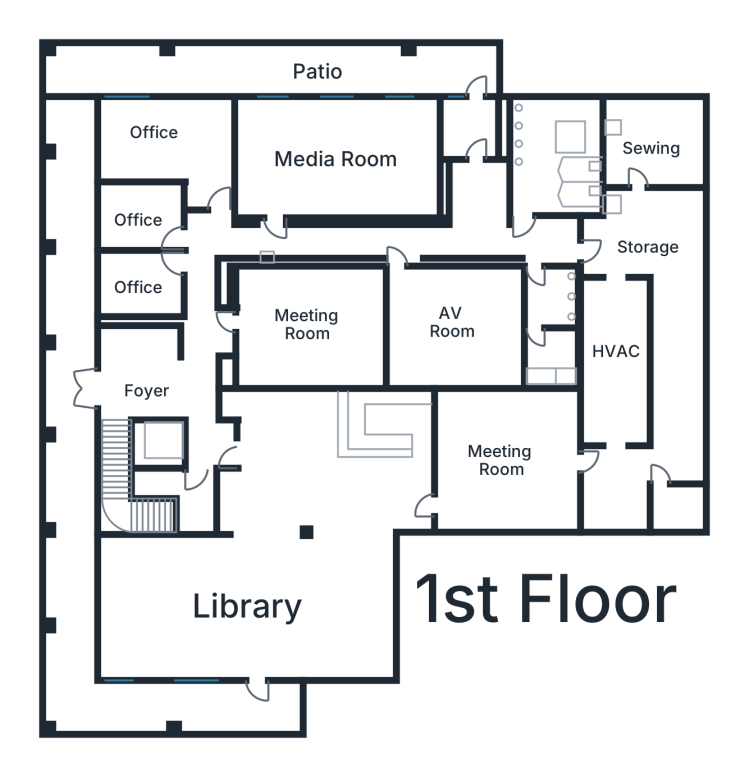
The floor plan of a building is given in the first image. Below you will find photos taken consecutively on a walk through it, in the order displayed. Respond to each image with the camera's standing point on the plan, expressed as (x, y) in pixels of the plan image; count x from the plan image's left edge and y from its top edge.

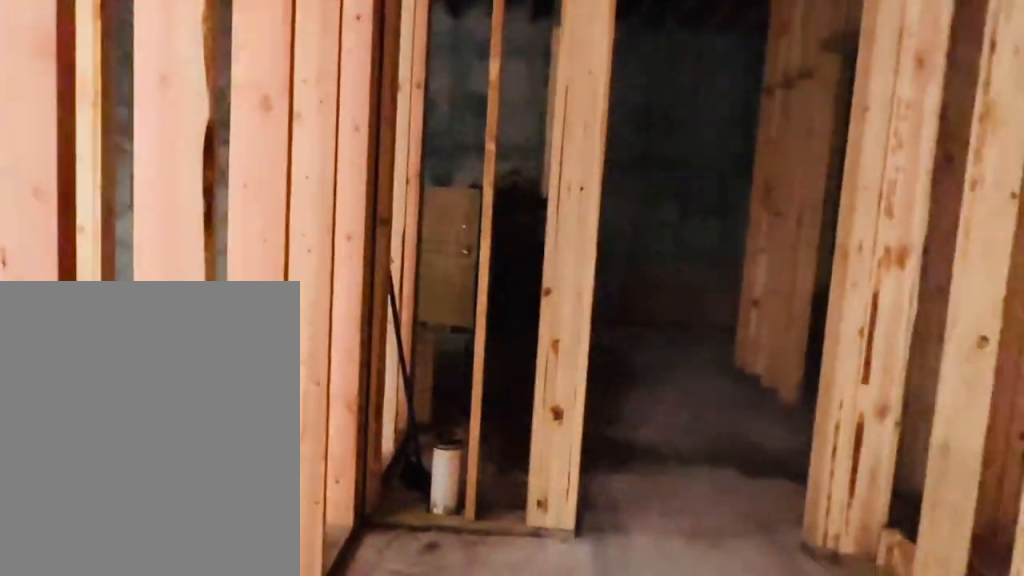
(525, 219)
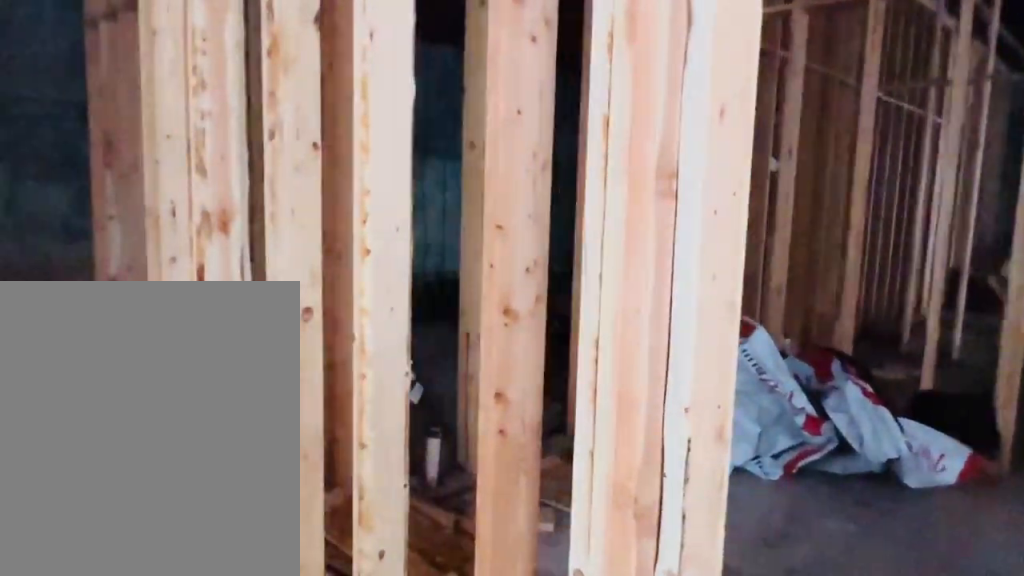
(524, 220)
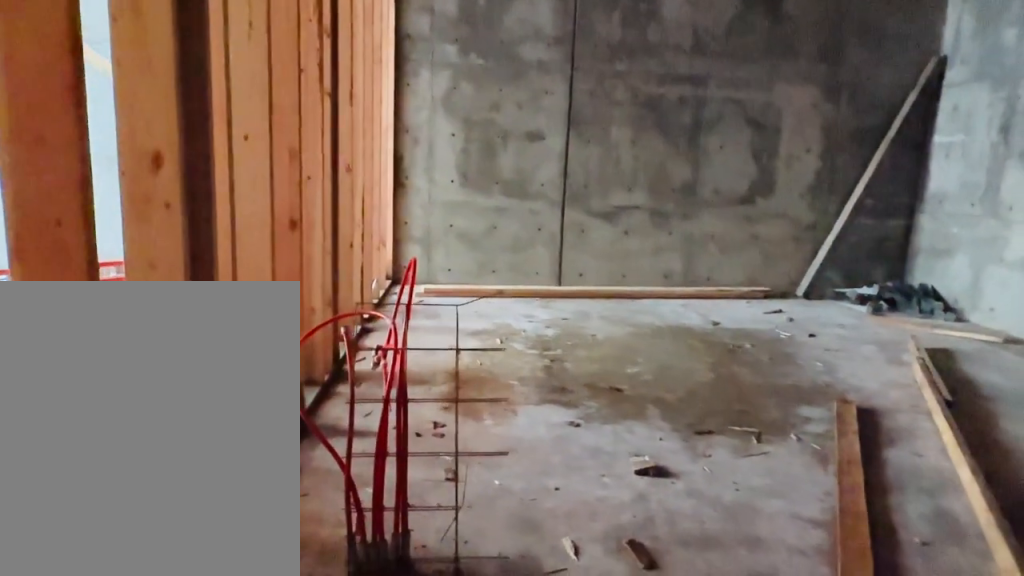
(643, 221)
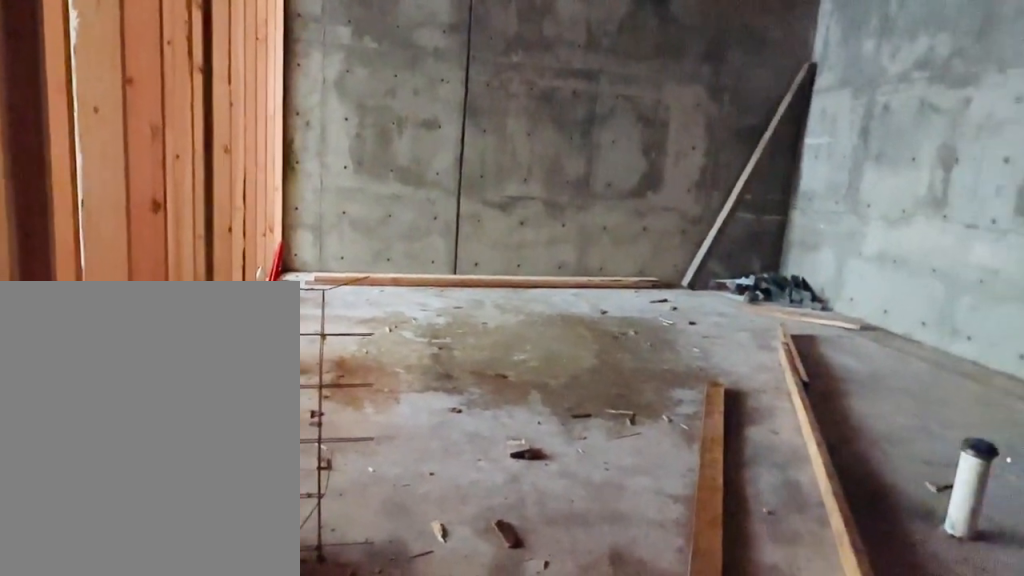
(643, 221)
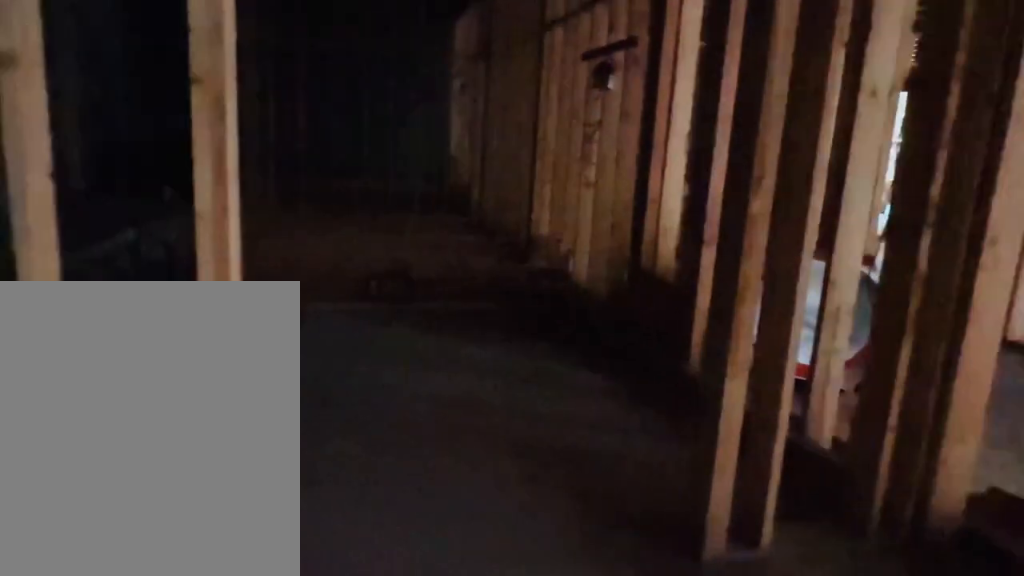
(643, 222)
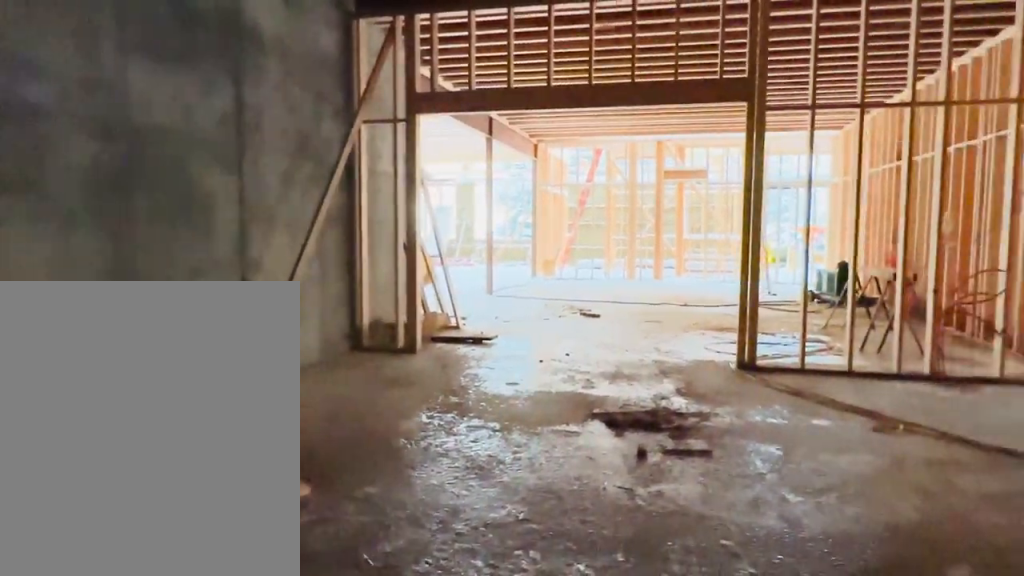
(548, 468)
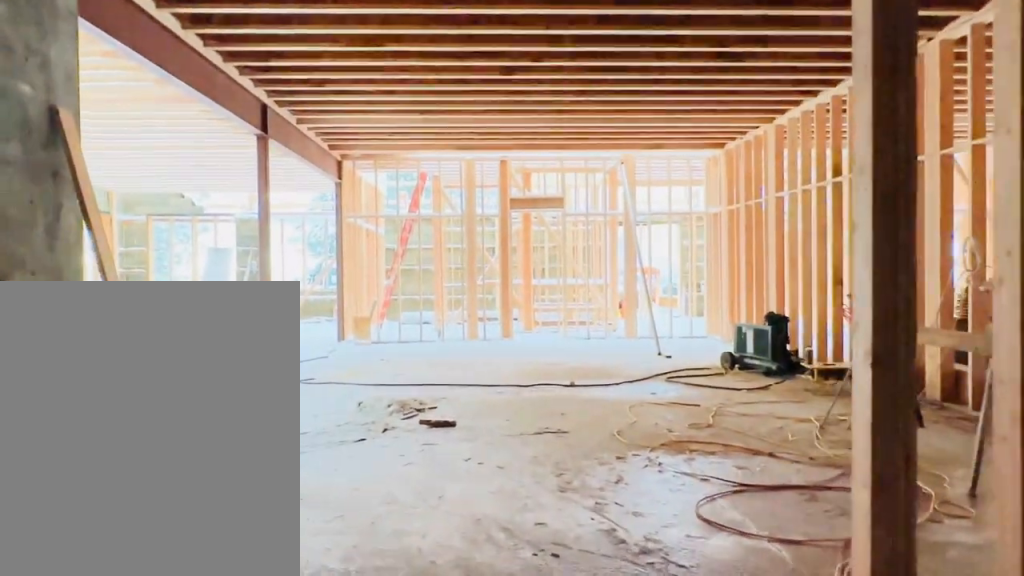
(463, 464)
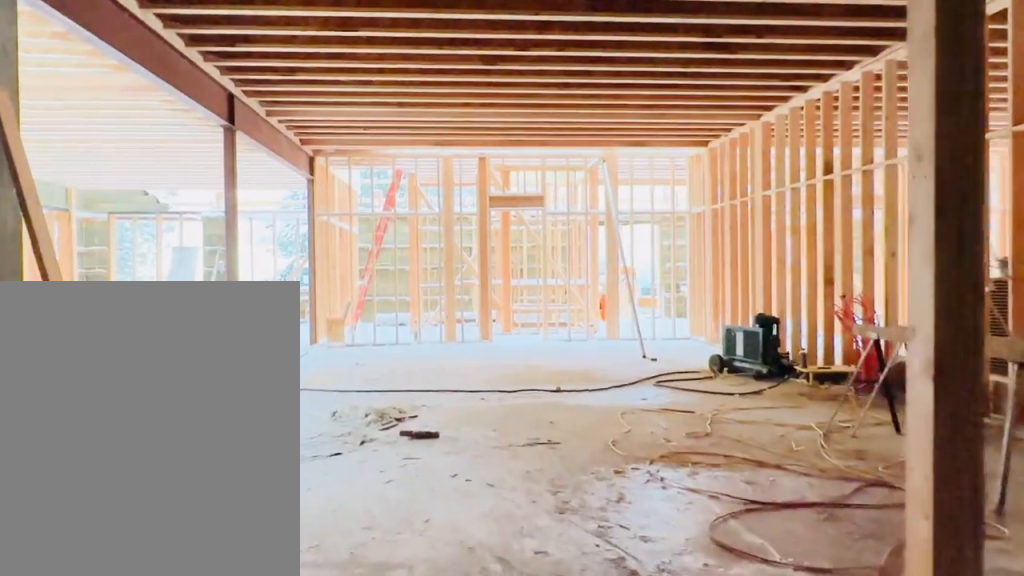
(457, 464)
